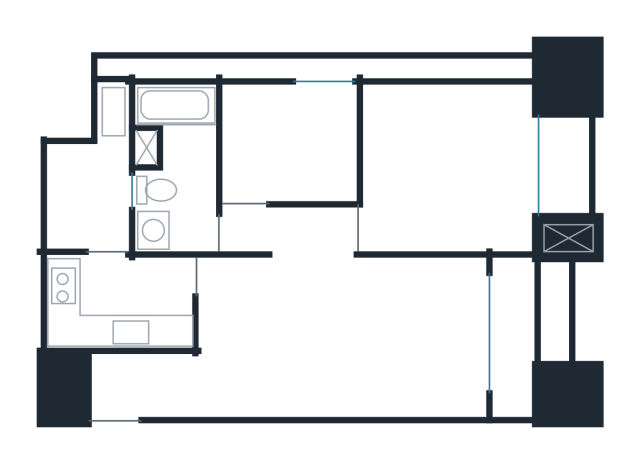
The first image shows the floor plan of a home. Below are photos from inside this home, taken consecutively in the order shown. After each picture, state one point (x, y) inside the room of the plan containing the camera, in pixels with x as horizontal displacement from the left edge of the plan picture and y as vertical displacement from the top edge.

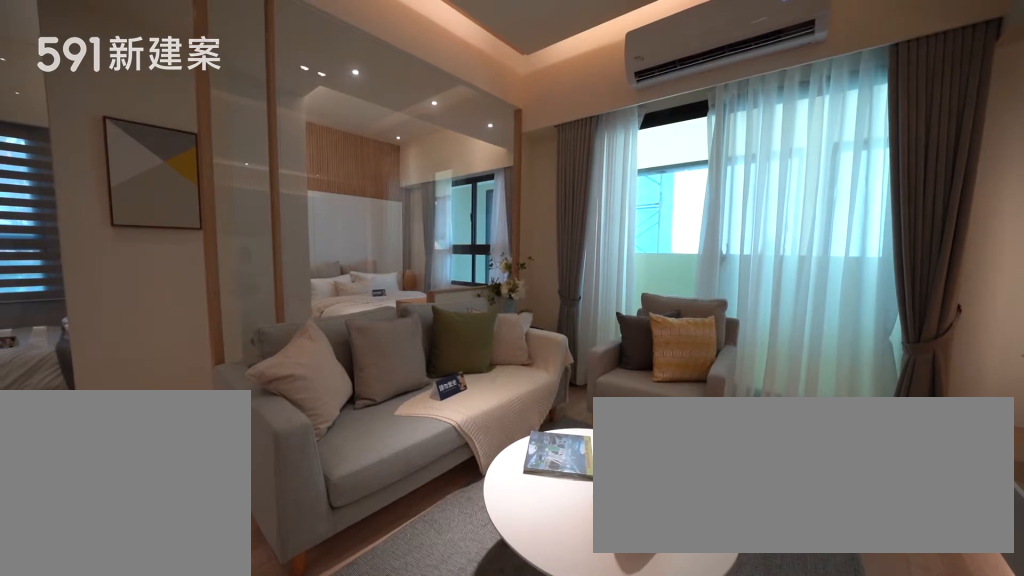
(441, 336)
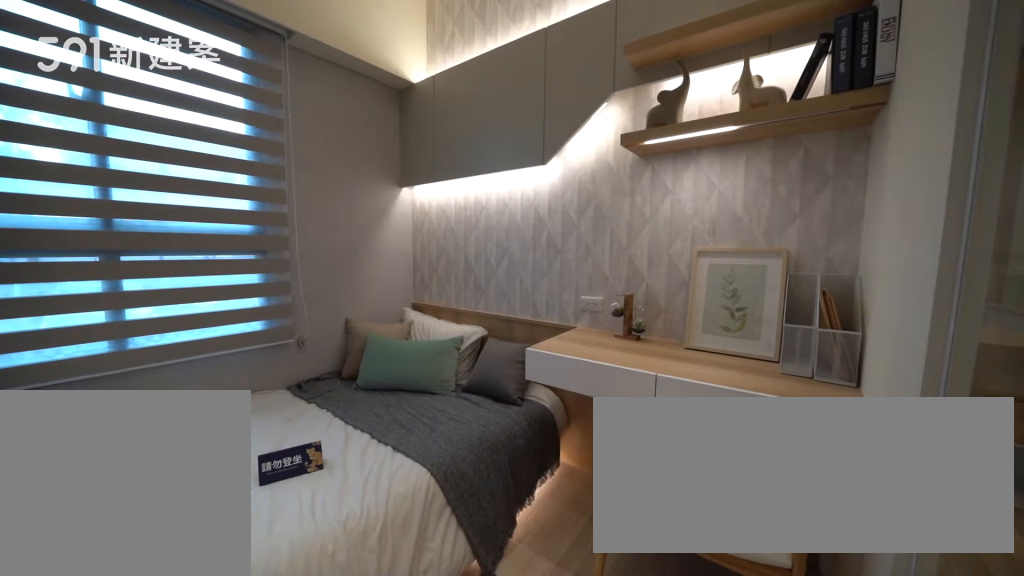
(289, 139)
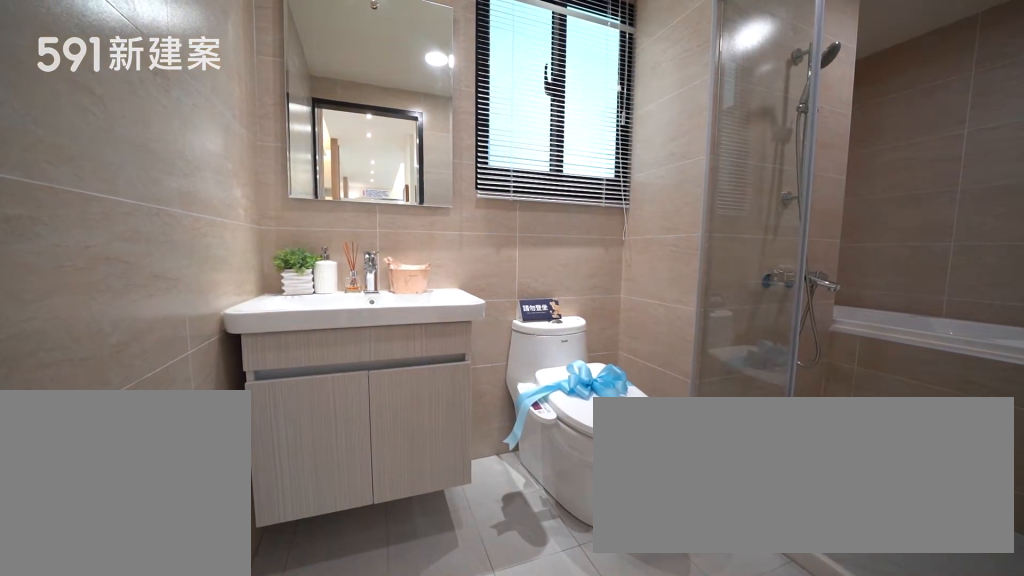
(176, 162)
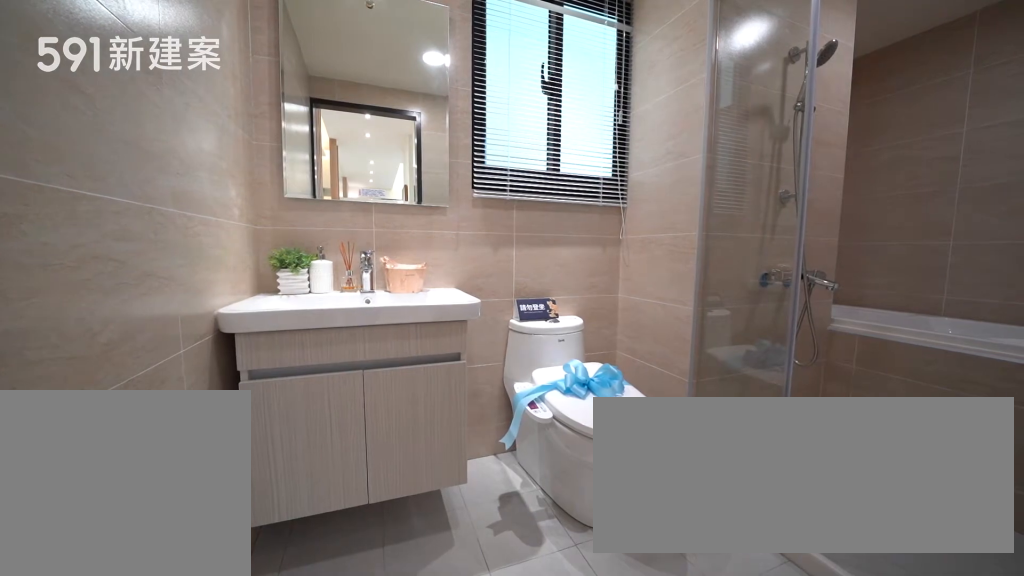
(176, 162)
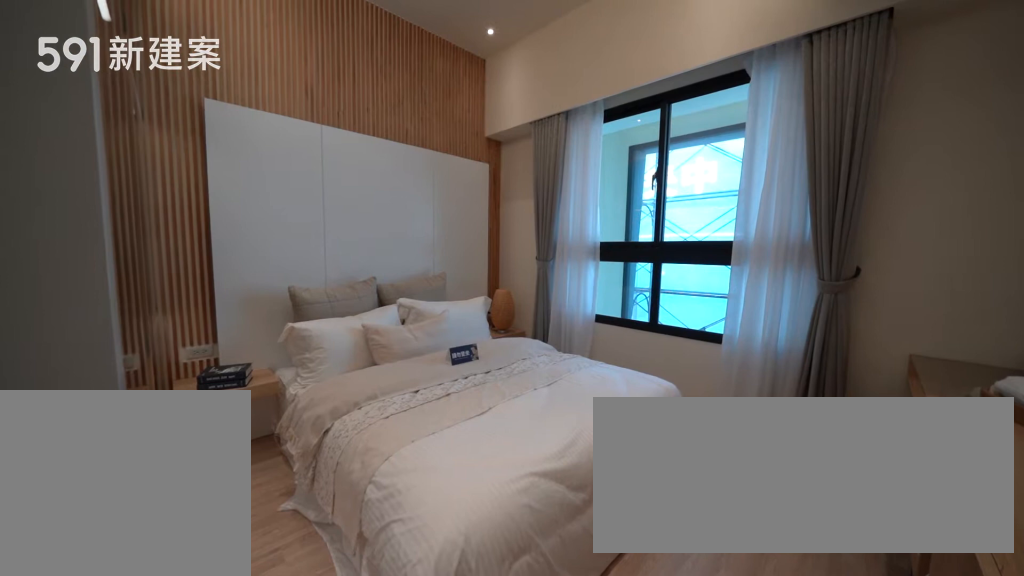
(453, 165)
